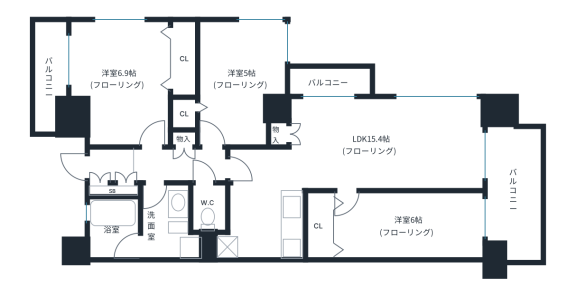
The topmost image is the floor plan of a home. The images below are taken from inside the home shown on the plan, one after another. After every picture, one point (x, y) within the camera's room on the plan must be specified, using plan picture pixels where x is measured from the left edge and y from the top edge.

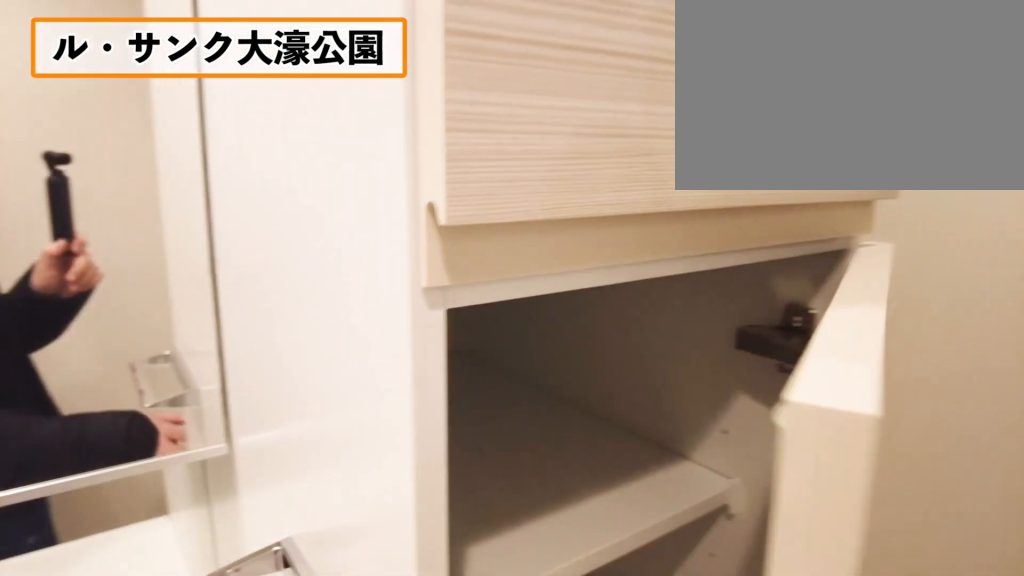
(160, 212)
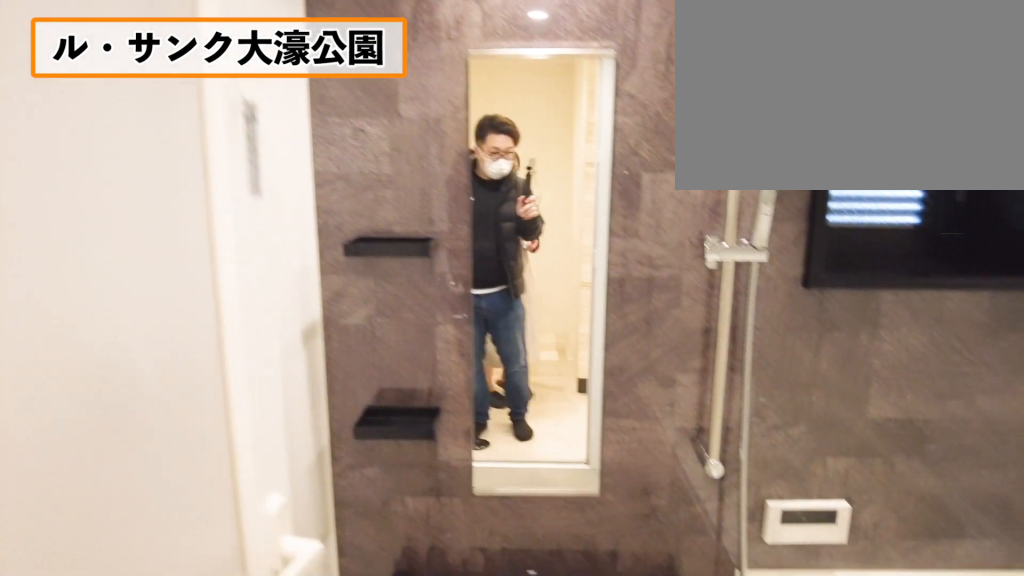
(122, 232)
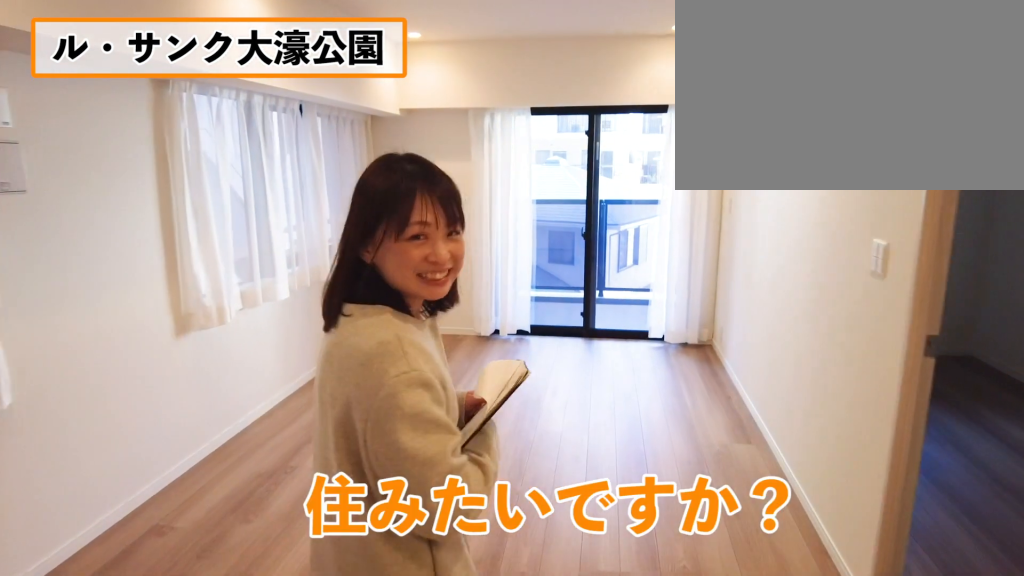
(378, 148)
